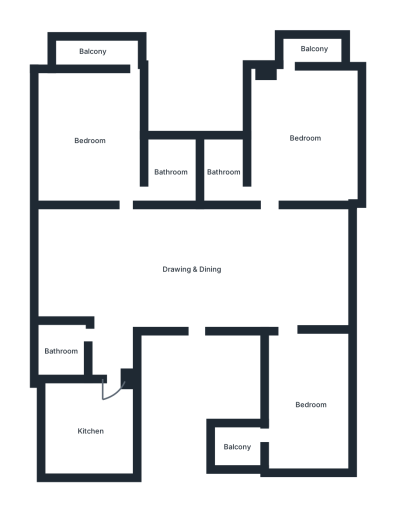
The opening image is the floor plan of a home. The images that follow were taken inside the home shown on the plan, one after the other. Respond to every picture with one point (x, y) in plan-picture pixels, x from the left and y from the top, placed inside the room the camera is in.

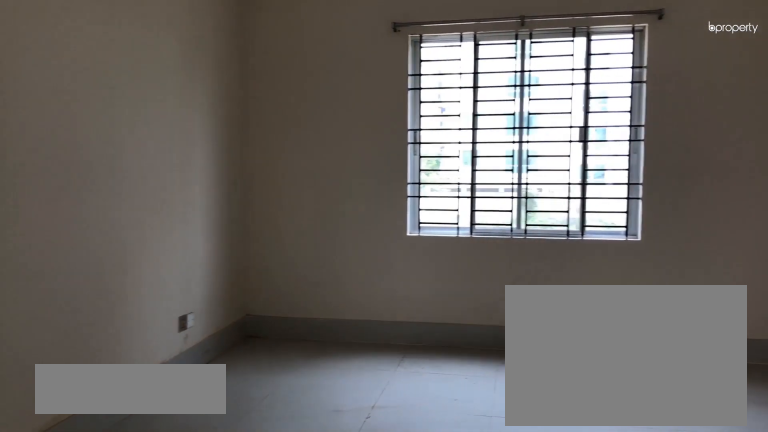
(191, 270)
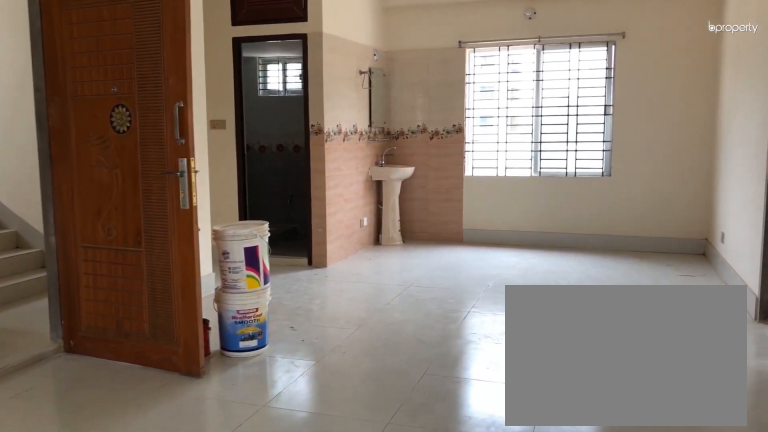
(191, 270)
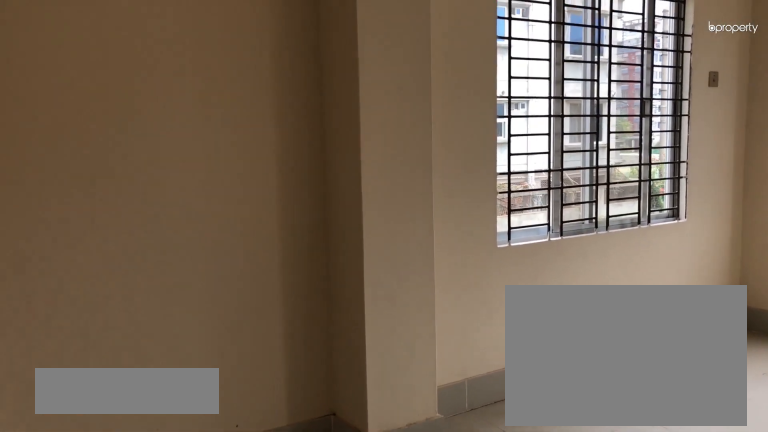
(310, 404)
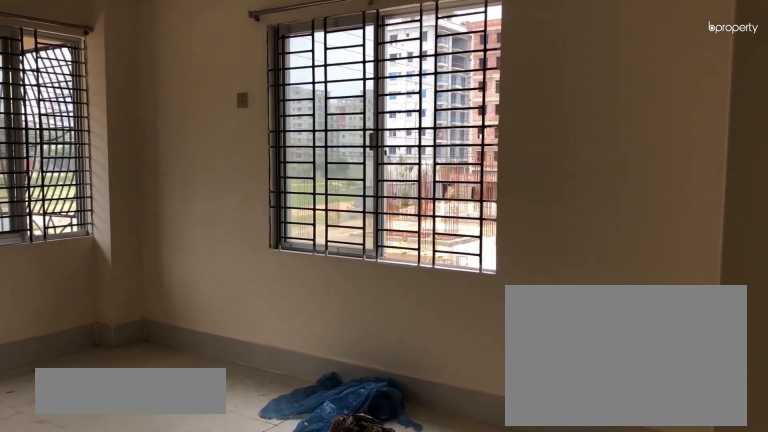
(303, 138)
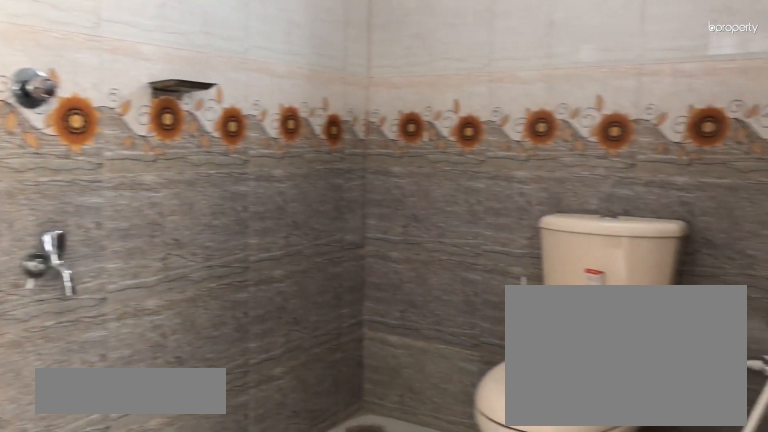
(223, 172)
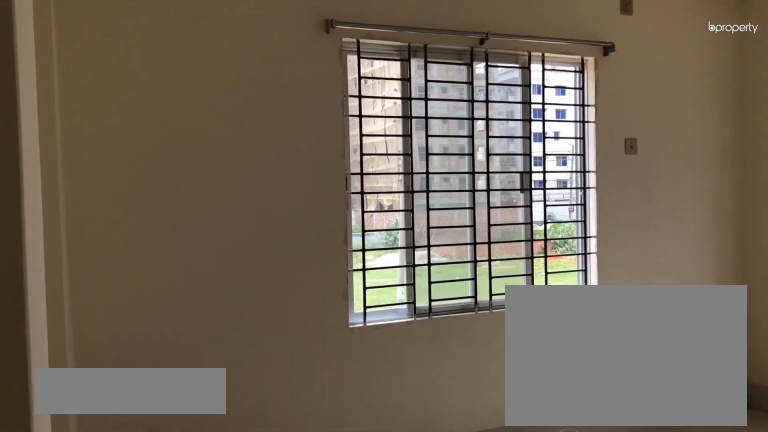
(89, 141)
